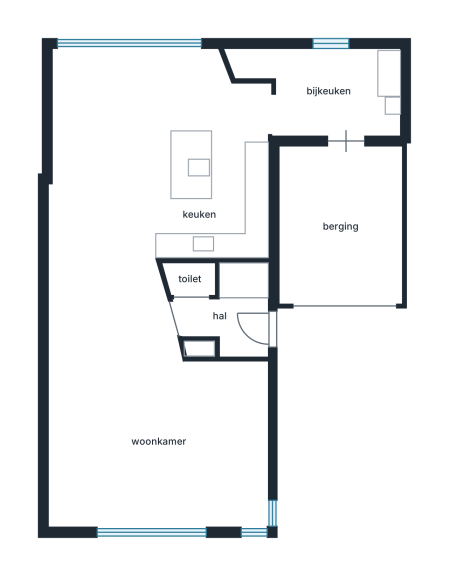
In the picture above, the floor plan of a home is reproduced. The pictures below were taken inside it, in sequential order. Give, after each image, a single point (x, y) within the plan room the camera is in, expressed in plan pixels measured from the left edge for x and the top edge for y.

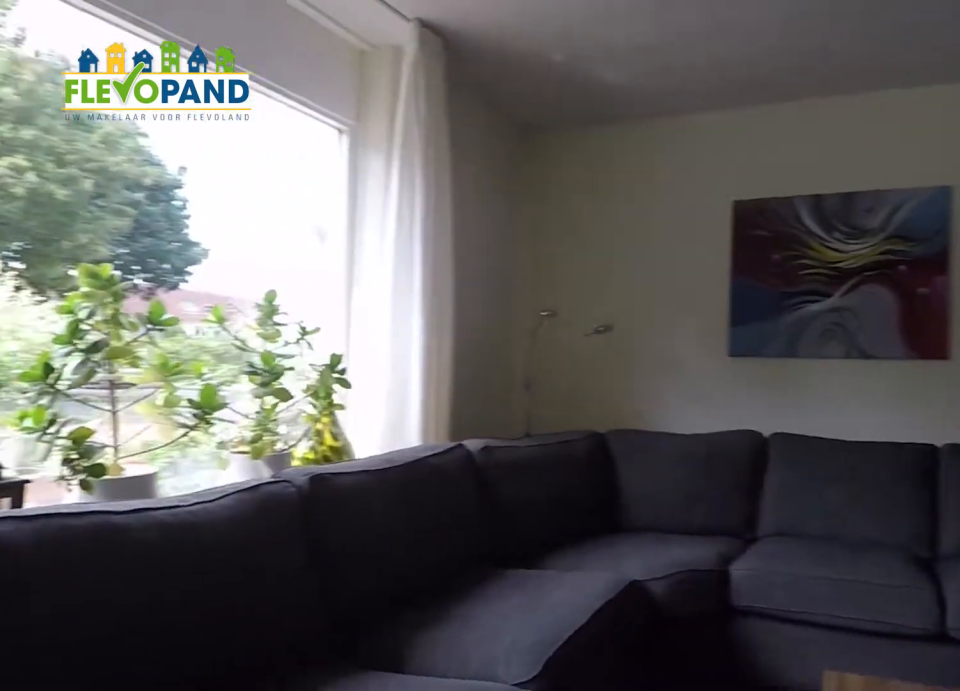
(121, 380)
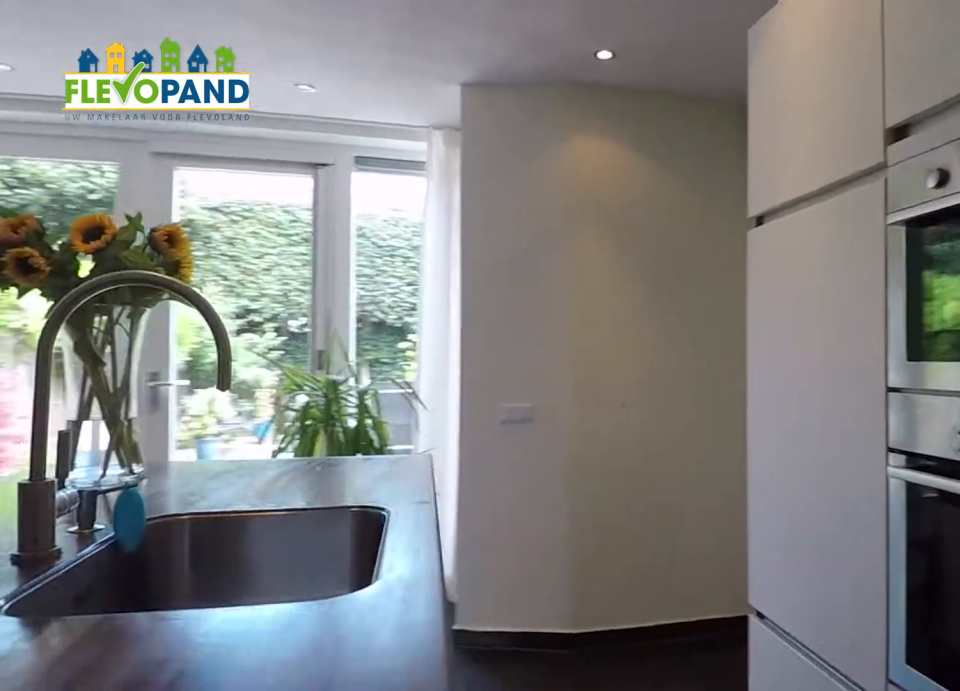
(156, 154)
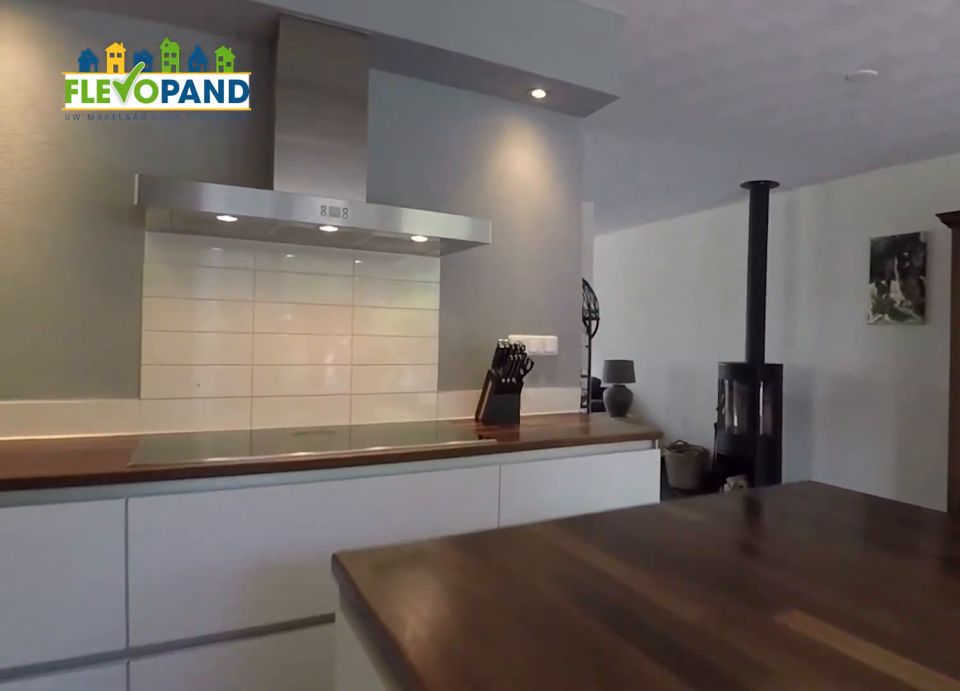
(156, 154)
